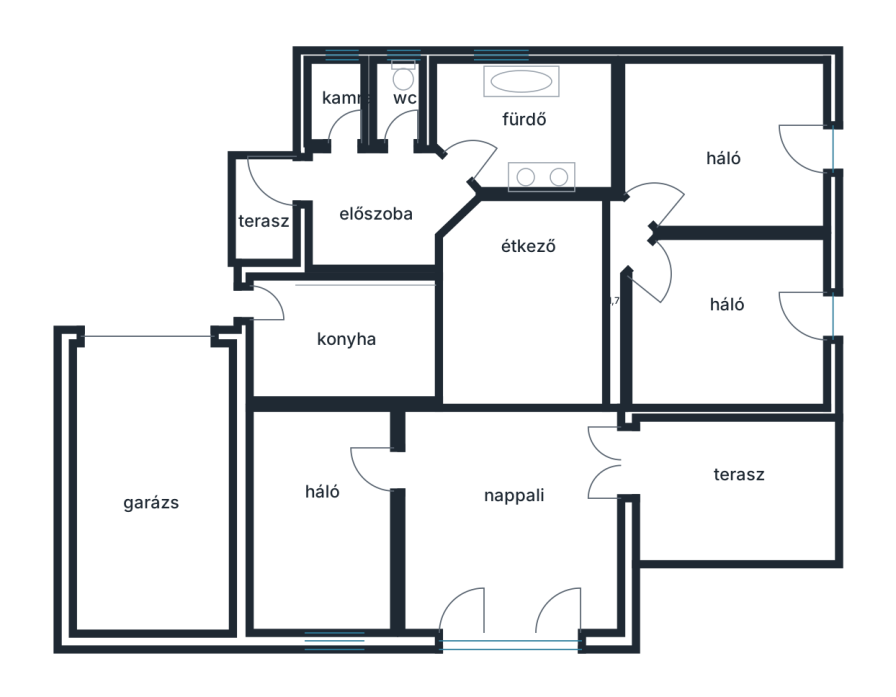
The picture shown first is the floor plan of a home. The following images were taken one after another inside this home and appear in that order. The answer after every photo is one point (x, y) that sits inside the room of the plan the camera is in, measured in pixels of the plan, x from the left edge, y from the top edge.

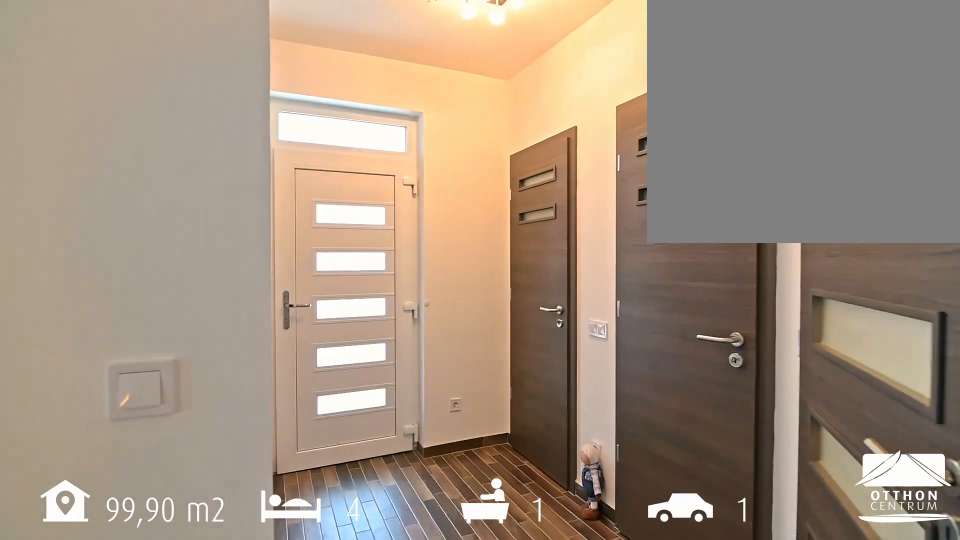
(378, 208)
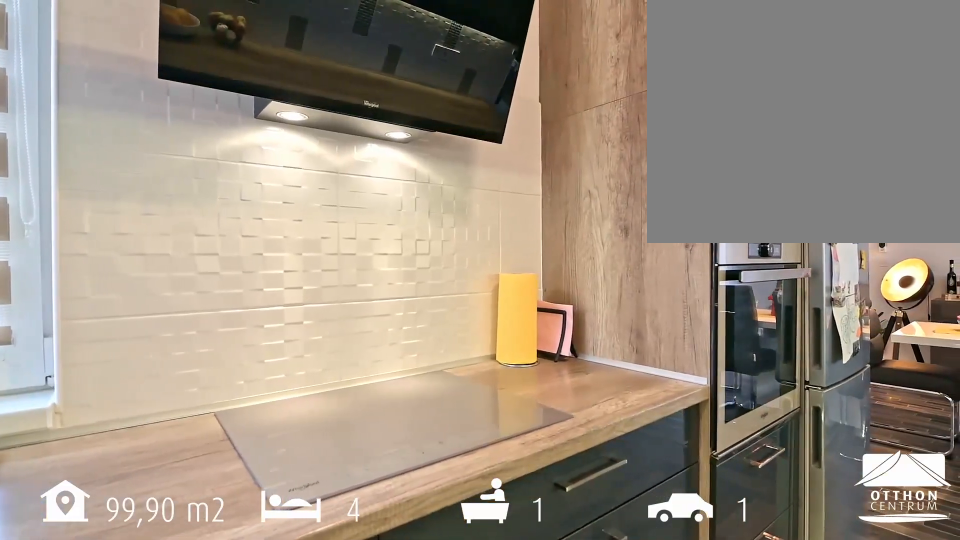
(343, 342)
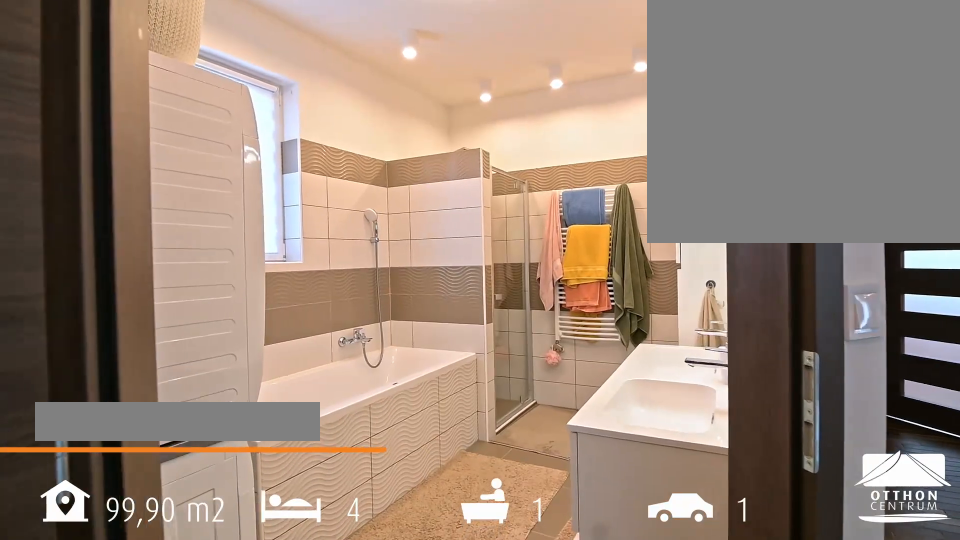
(533, 126)
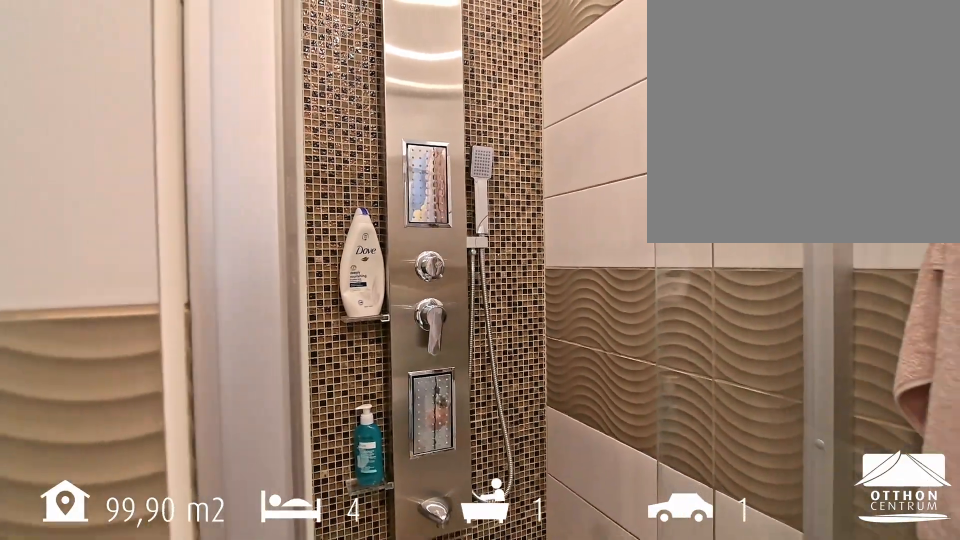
(533, 126)
